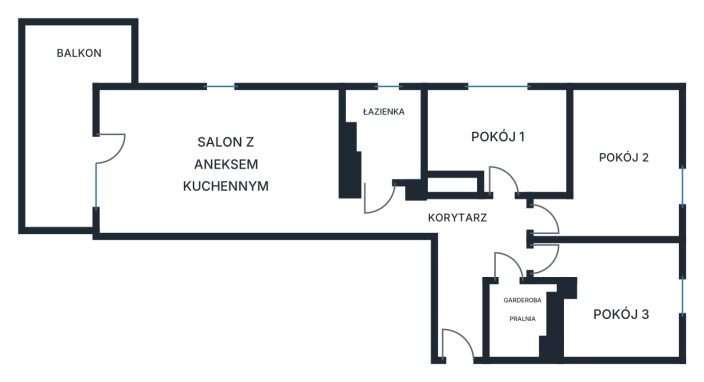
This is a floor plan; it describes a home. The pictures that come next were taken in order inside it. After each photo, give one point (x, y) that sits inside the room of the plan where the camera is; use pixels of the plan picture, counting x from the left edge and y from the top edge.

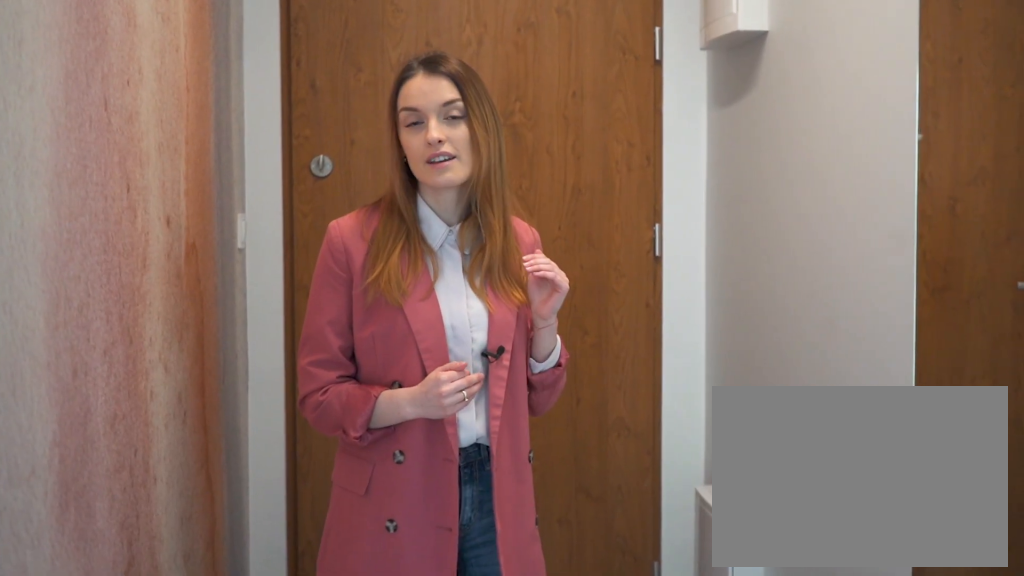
(453, 247)
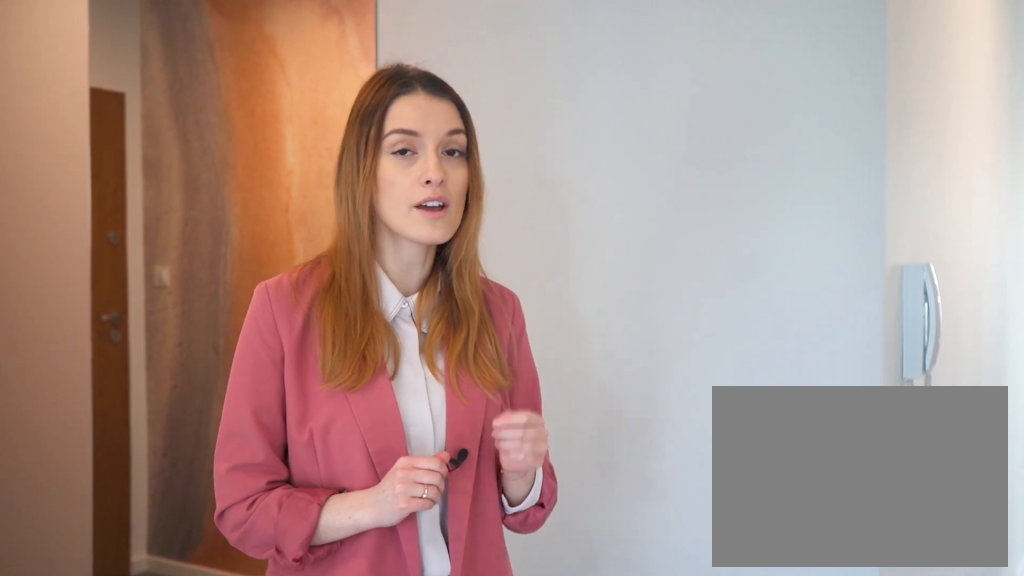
(456, 248)
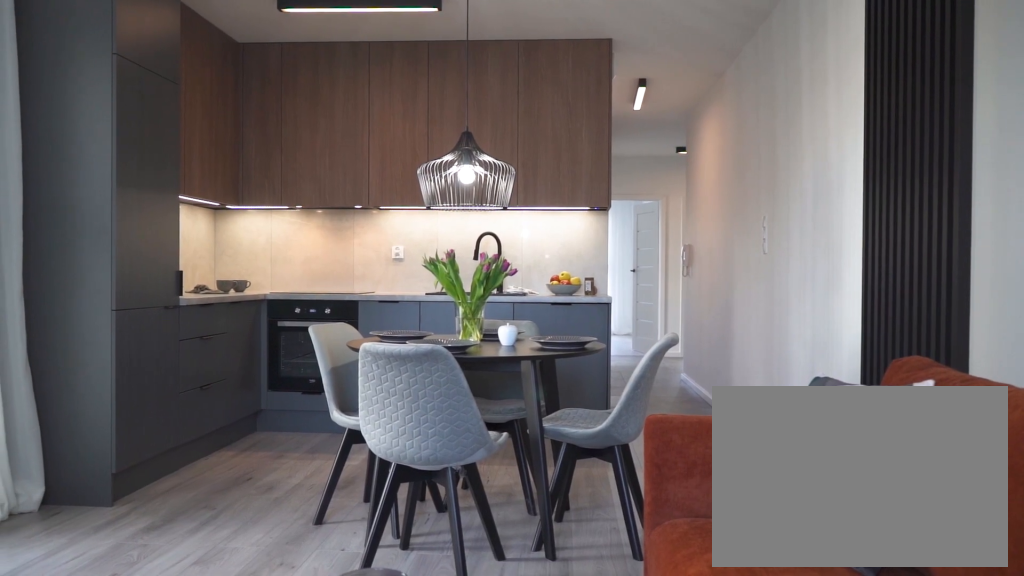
(218, 161)
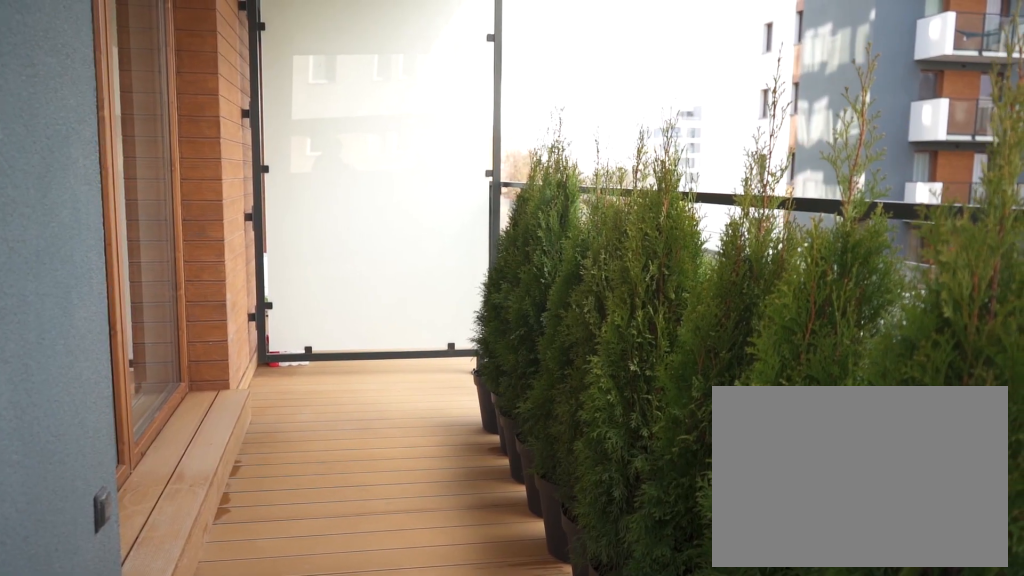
(68, 116)
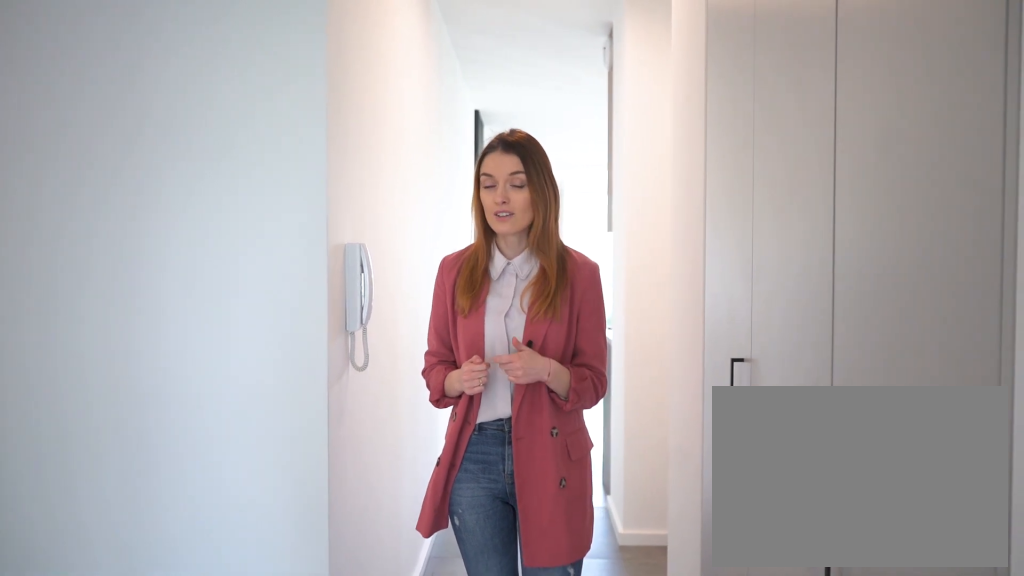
(453, 247)
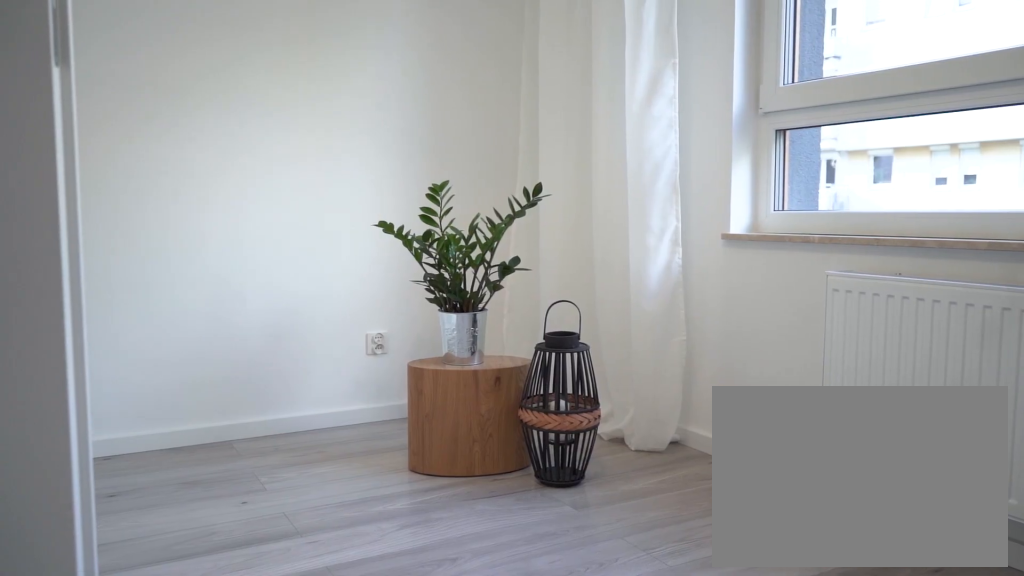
(501, 136)
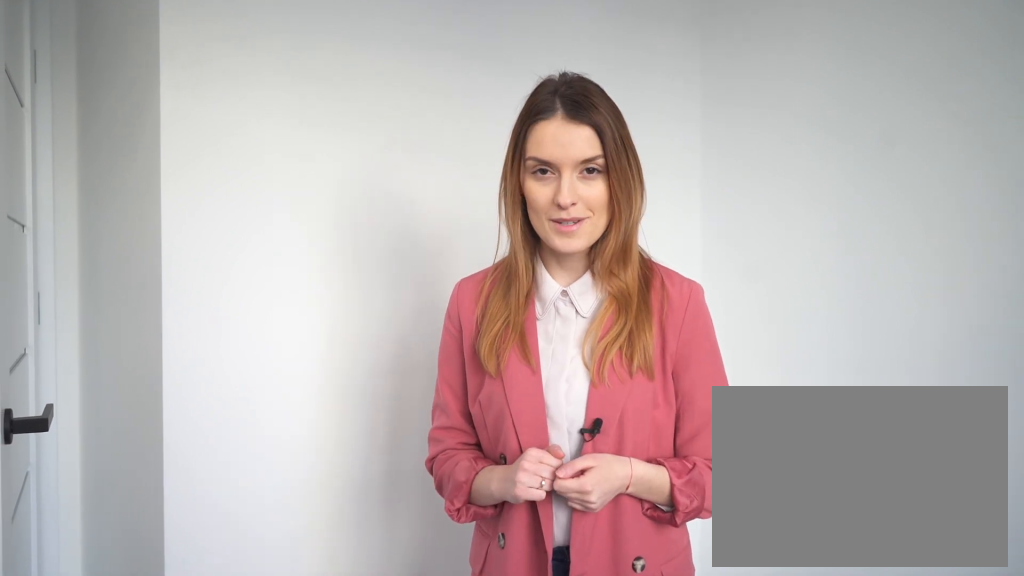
(501, 136)
